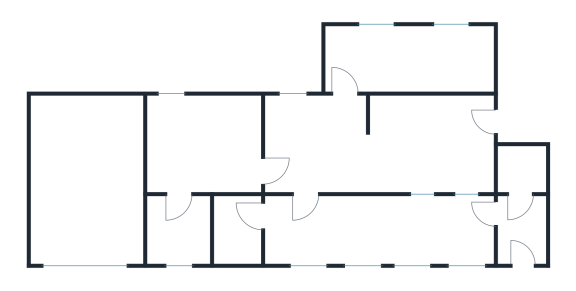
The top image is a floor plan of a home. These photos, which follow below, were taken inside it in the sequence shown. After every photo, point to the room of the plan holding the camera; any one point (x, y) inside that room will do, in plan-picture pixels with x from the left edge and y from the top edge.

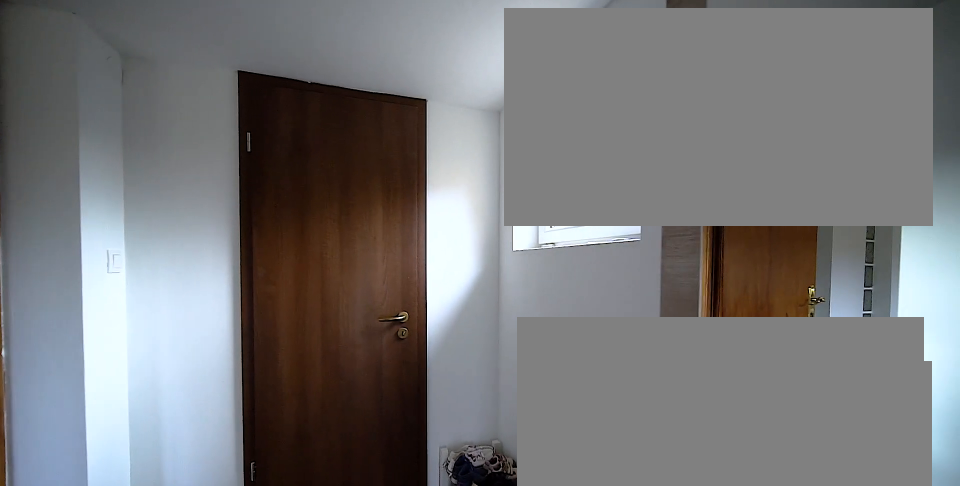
(522, 233)
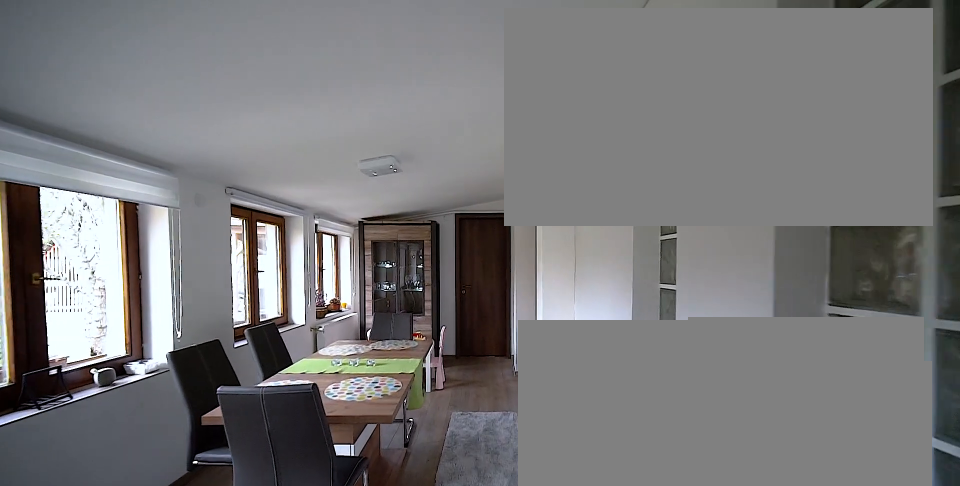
(374, 233)
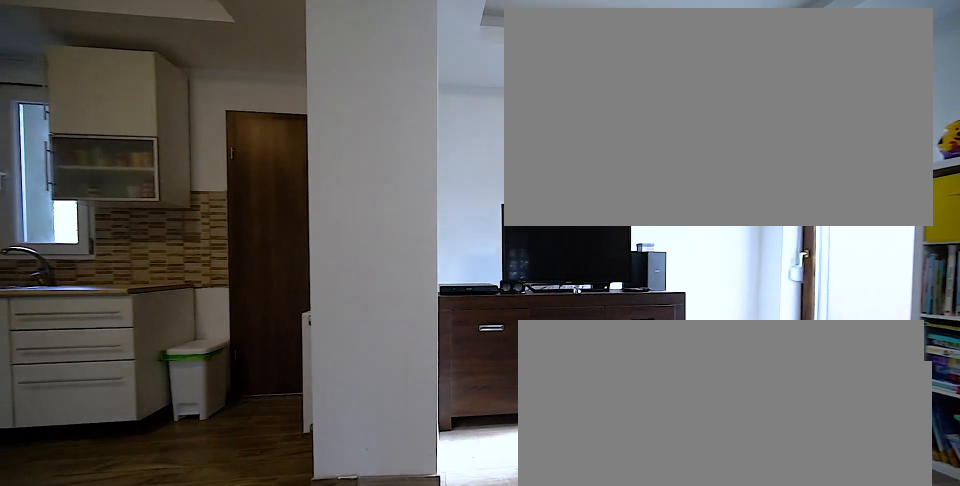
(374, 159)
